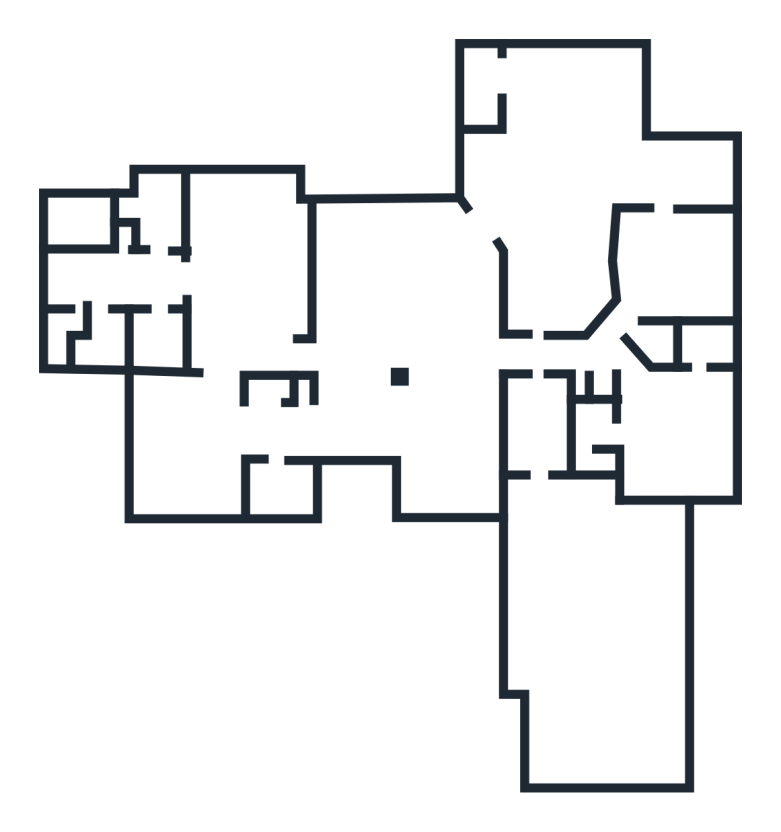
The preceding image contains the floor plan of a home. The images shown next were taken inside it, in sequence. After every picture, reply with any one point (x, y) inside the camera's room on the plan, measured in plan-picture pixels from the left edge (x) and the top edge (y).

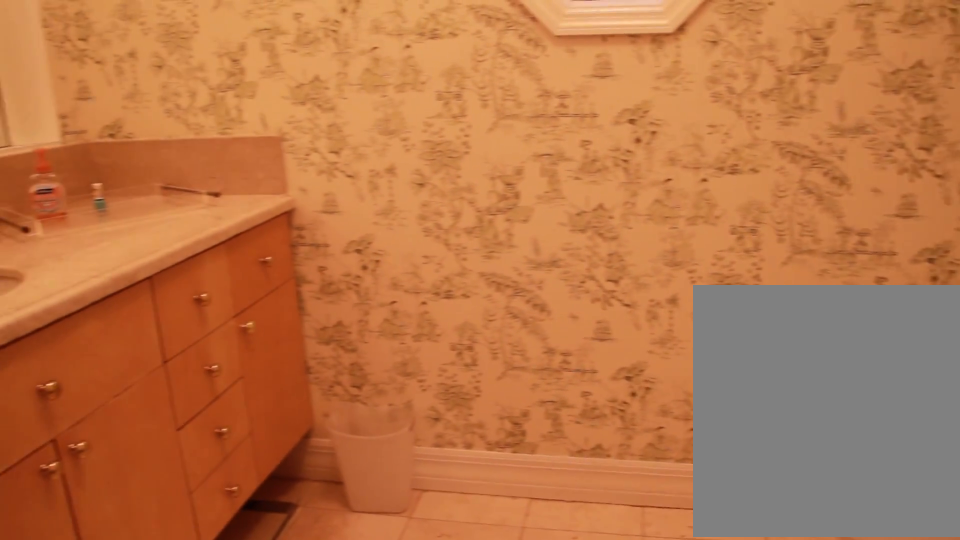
(108, 342)
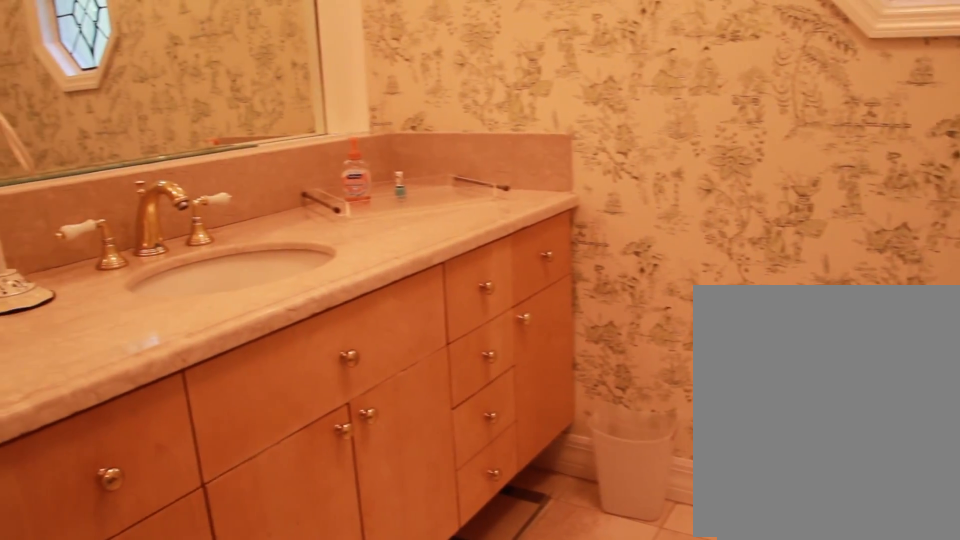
(108, 329)
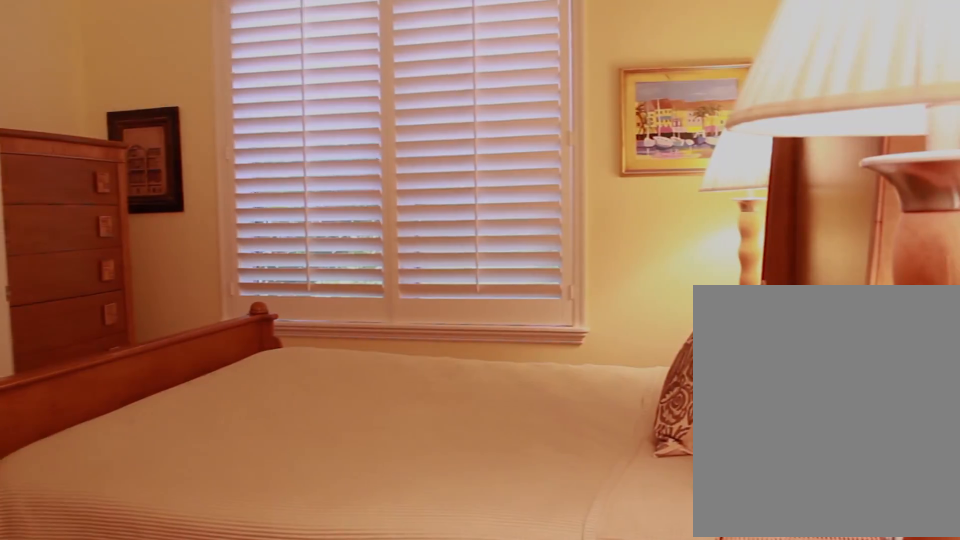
(685, 430)
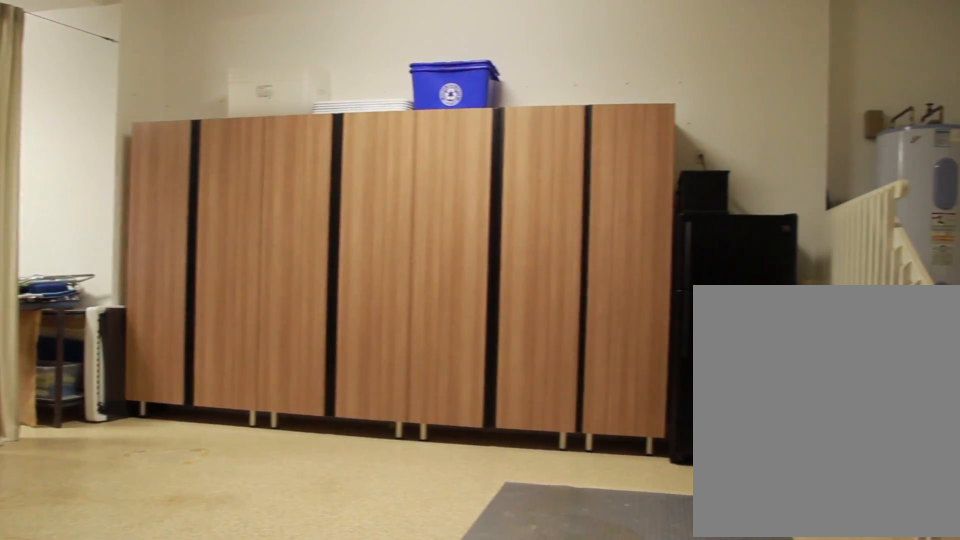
(600, 620)
